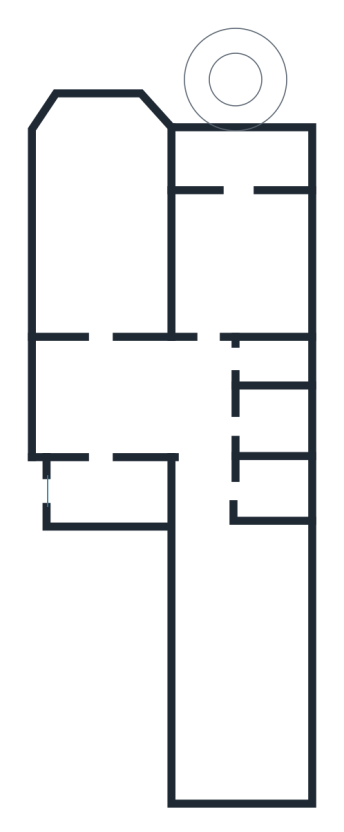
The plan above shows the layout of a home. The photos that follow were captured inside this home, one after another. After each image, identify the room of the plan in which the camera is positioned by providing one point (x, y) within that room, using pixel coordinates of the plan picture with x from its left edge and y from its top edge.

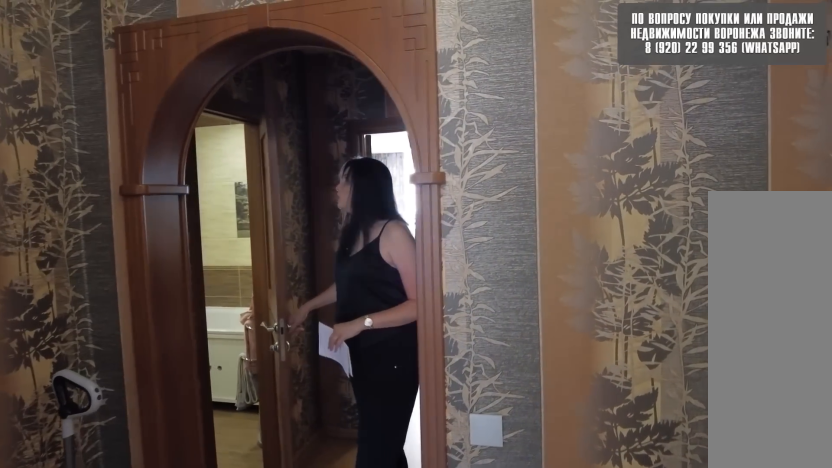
(205, 419)
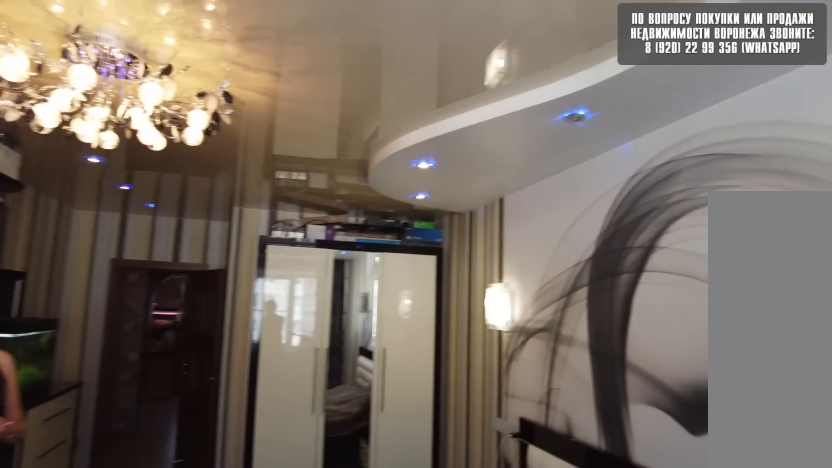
(230, 623)
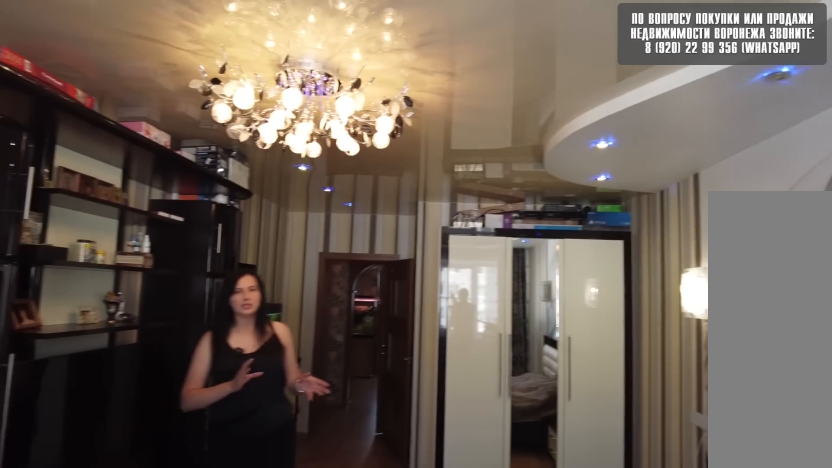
(230, 623)
